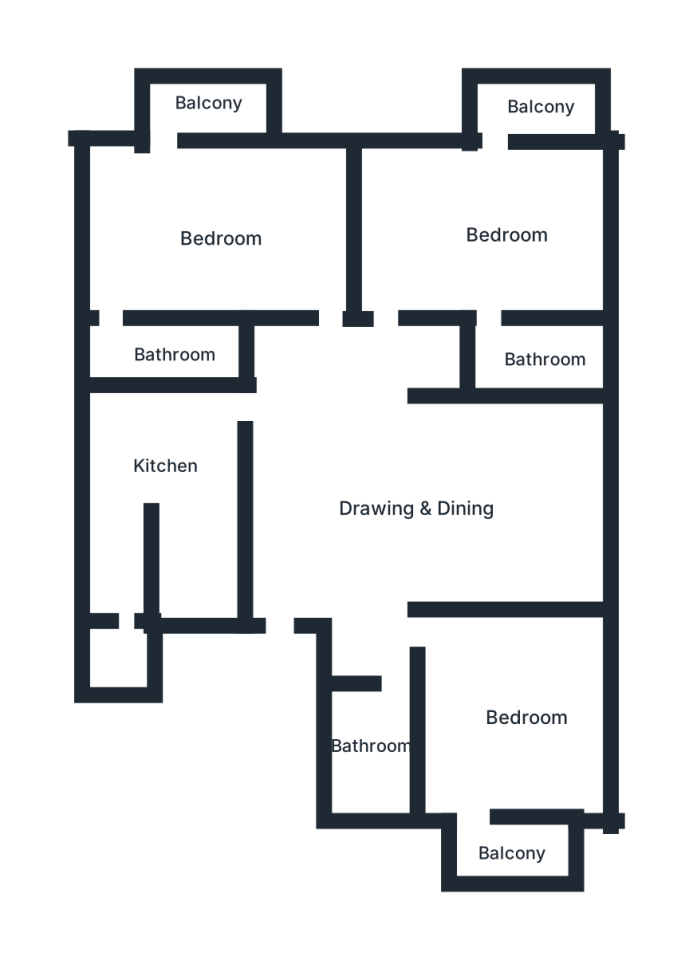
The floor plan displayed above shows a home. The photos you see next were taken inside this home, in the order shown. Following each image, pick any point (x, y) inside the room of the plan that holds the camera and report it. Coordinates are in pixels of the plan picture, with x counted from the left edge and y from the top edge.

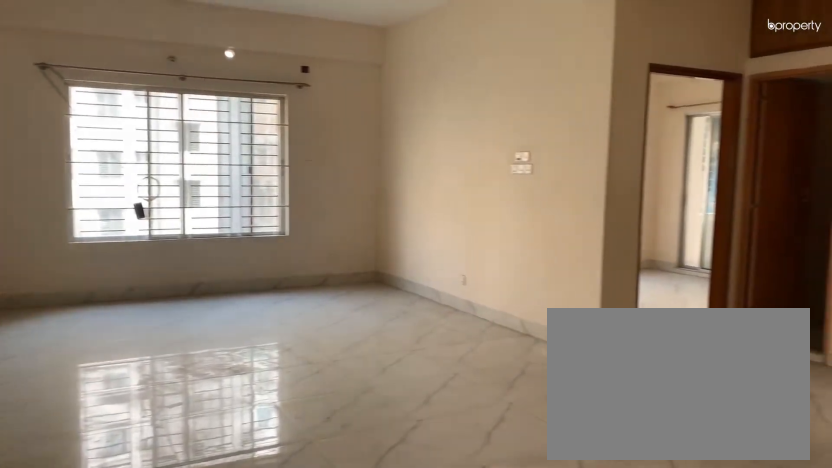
(415, 498)
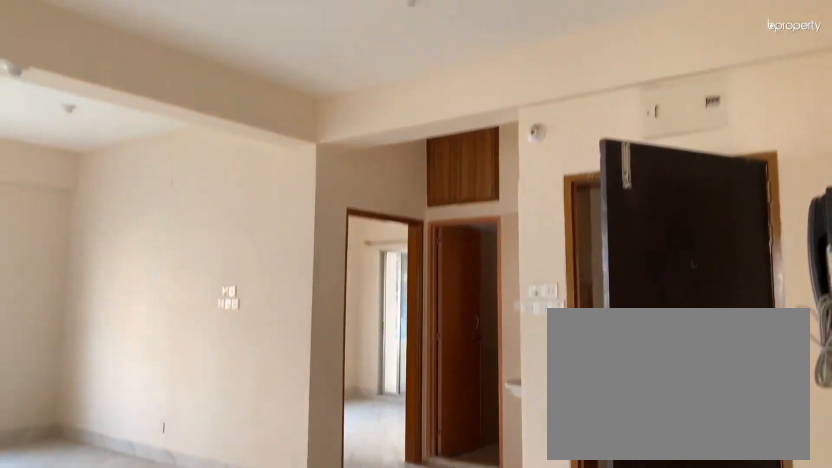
(415, 498)
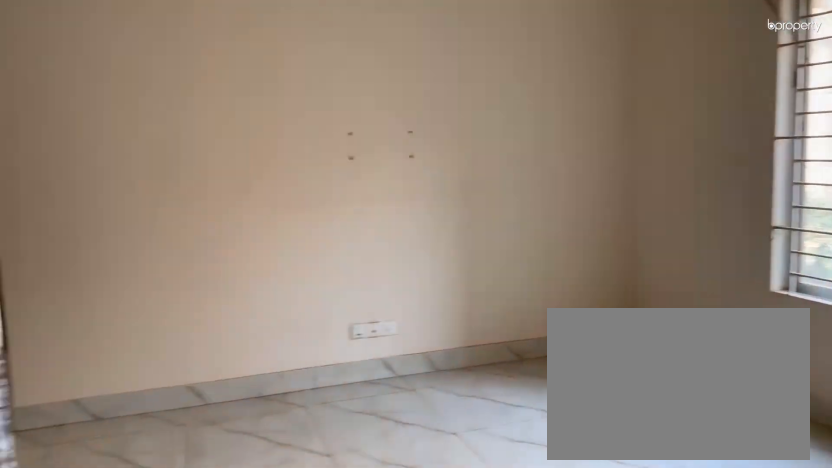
(420, 499)
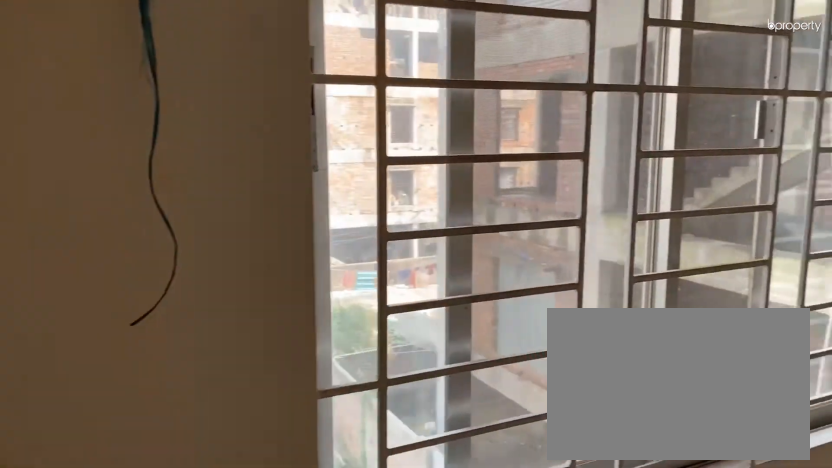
(512, 730)
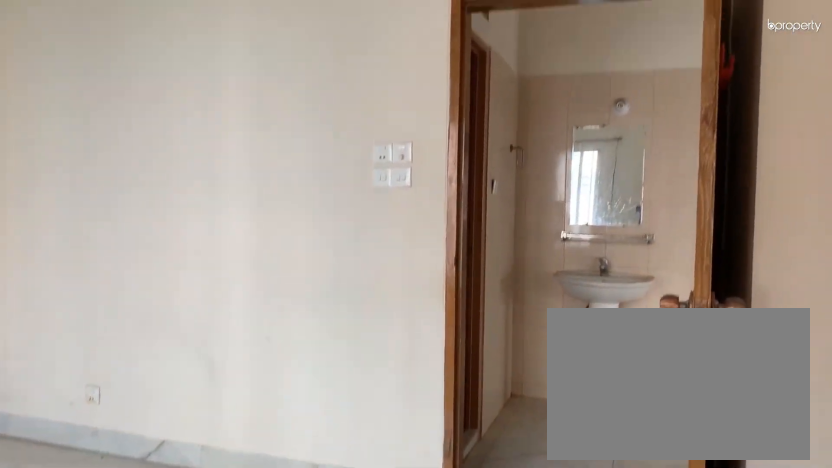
(512, 730)
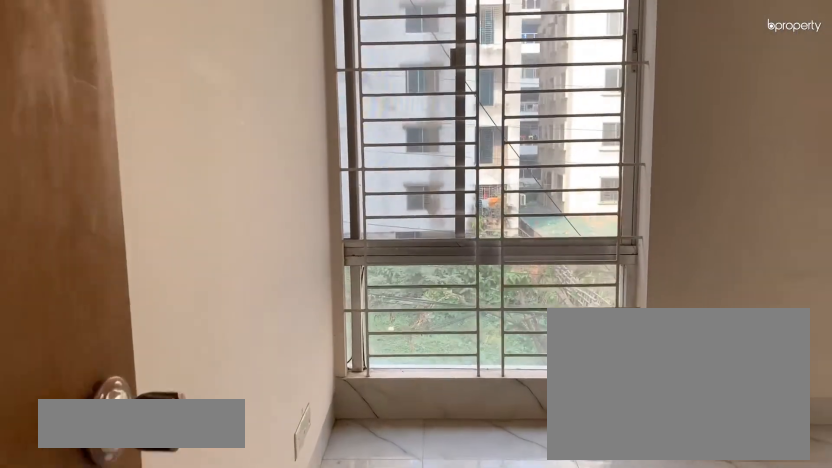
(471, 245)
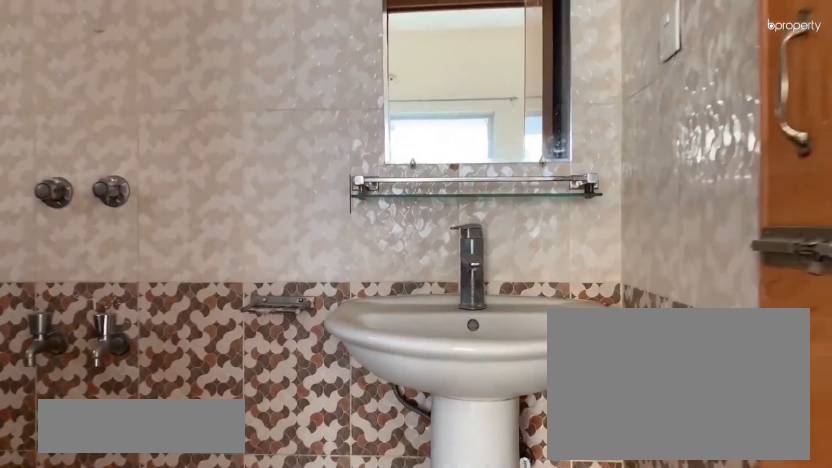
(542, 358)
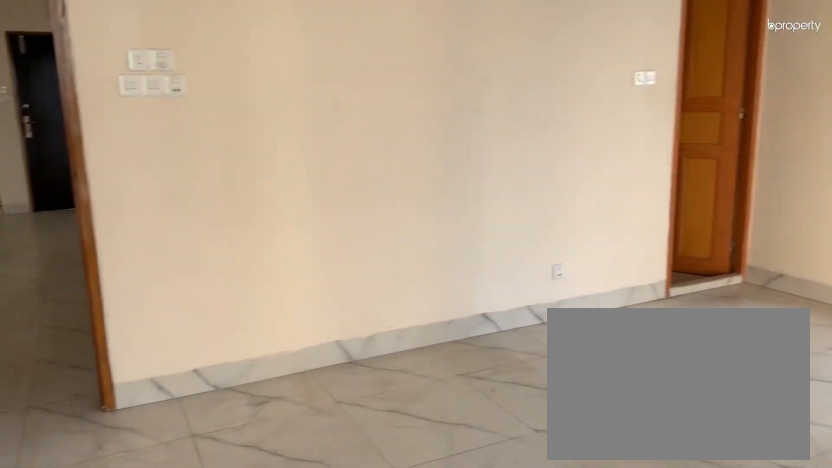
(220, 218)
